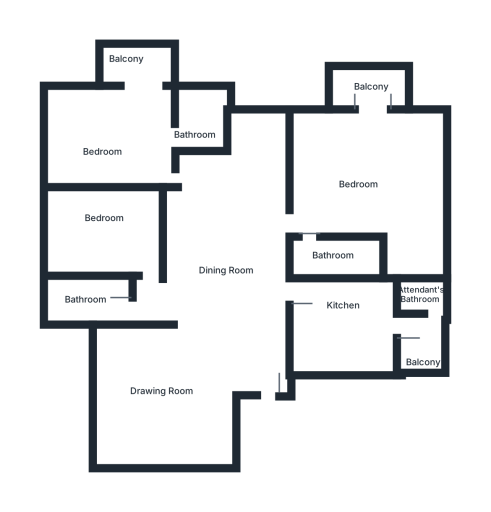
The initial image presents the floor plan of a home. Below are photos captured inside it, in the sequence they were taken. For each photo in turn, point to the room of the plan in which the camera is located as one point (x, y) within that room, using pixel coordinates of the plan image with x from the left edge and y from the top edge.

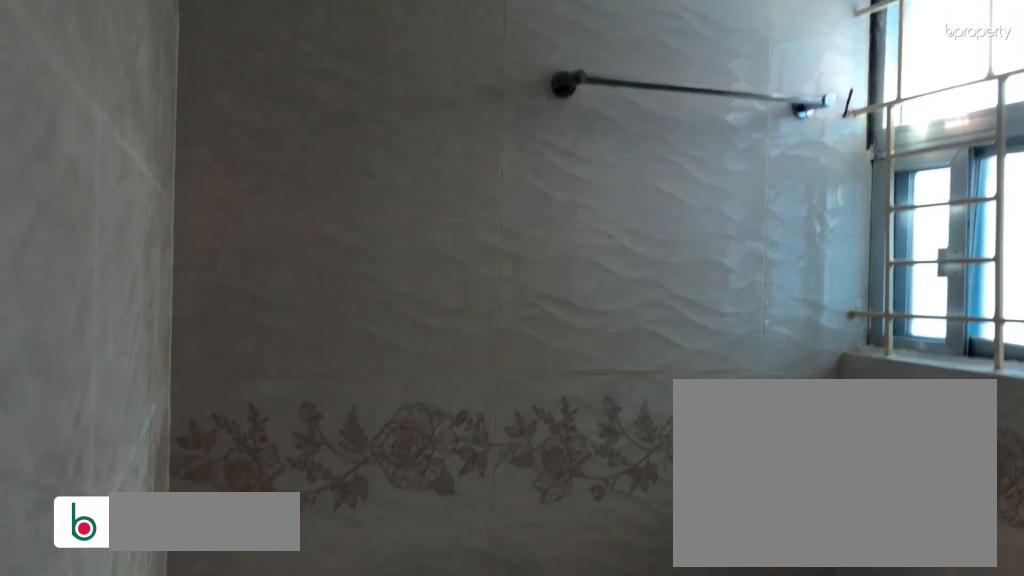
(202, 125)
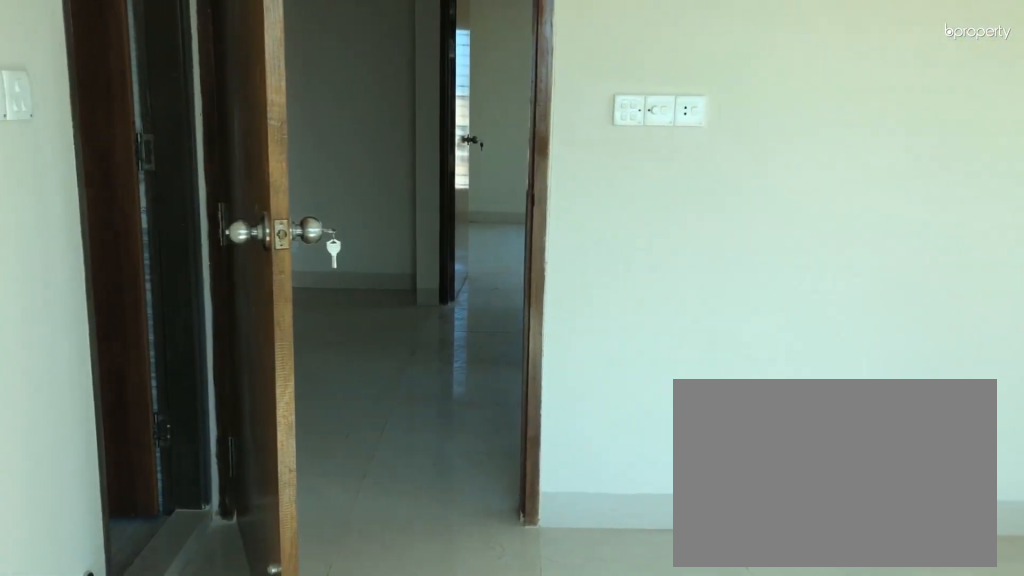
(368, 180)
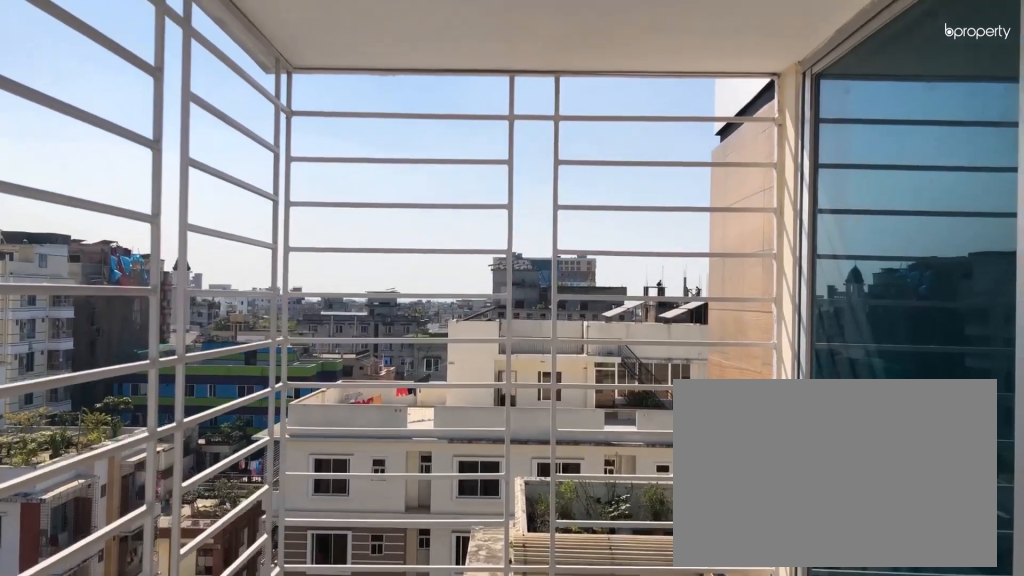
(372, 91)
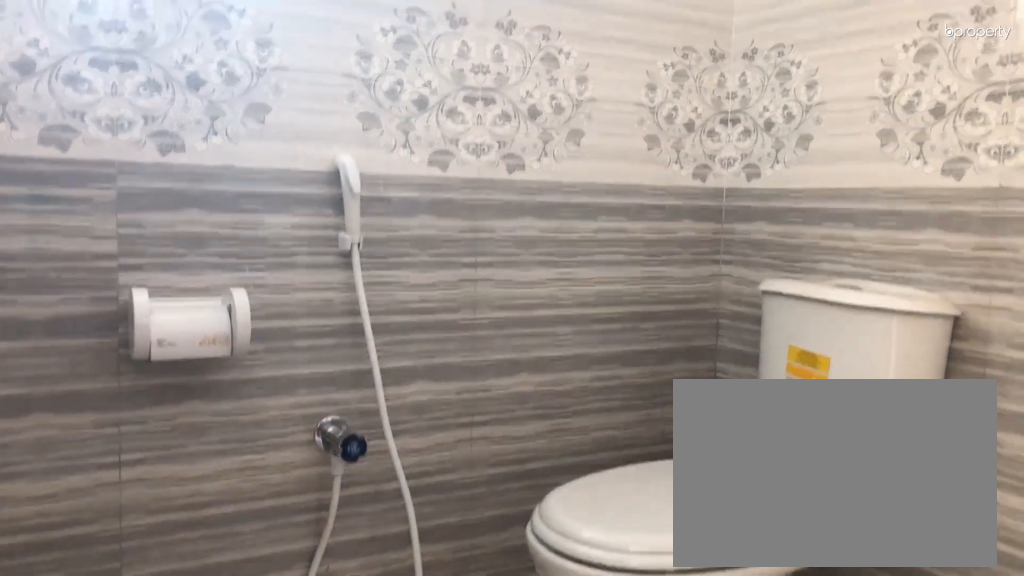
(335, 256)
